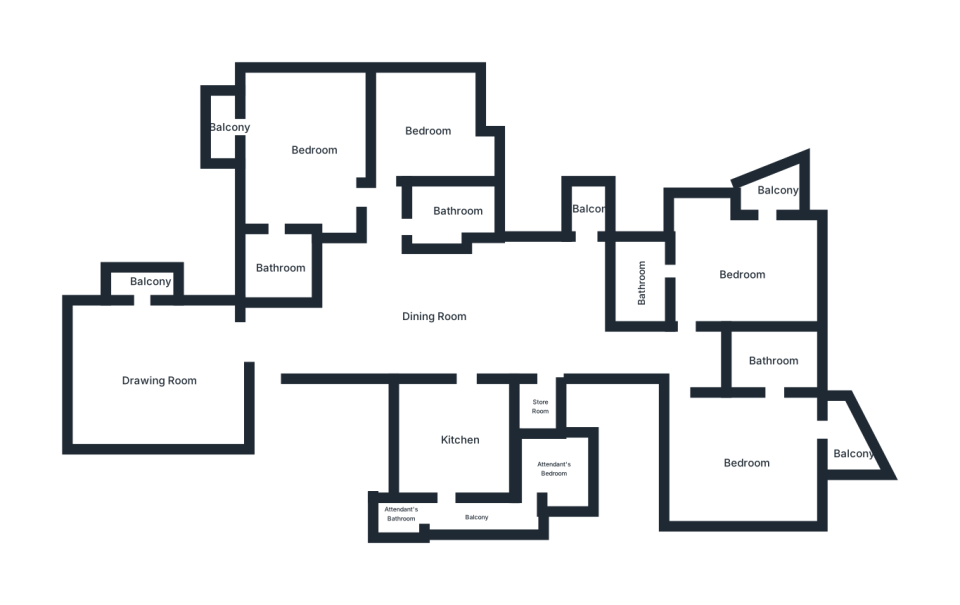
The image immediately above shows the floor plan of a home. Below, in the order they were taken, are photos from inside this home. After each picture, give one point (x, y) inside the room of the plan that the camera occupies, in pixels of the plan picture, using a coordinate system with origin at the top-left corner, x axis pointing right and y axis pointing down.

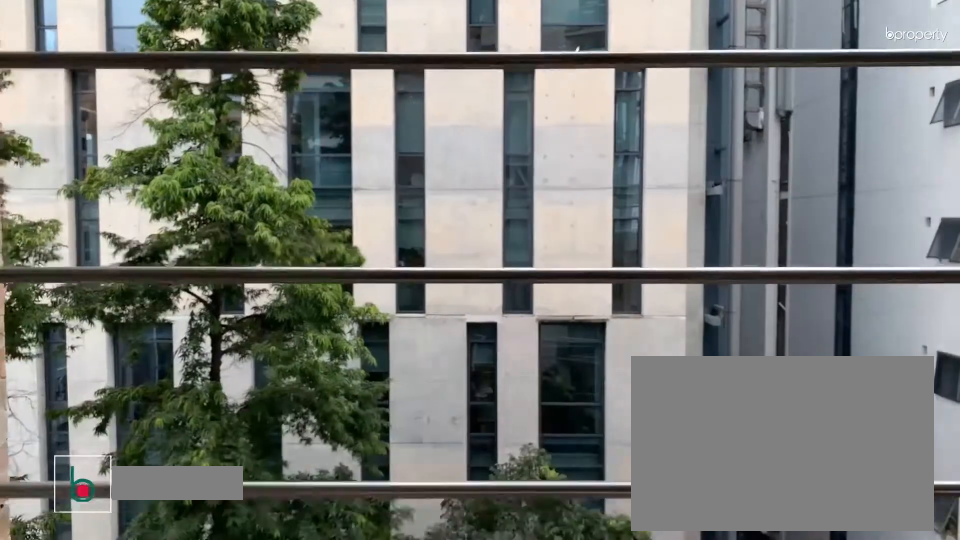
(589, 210)
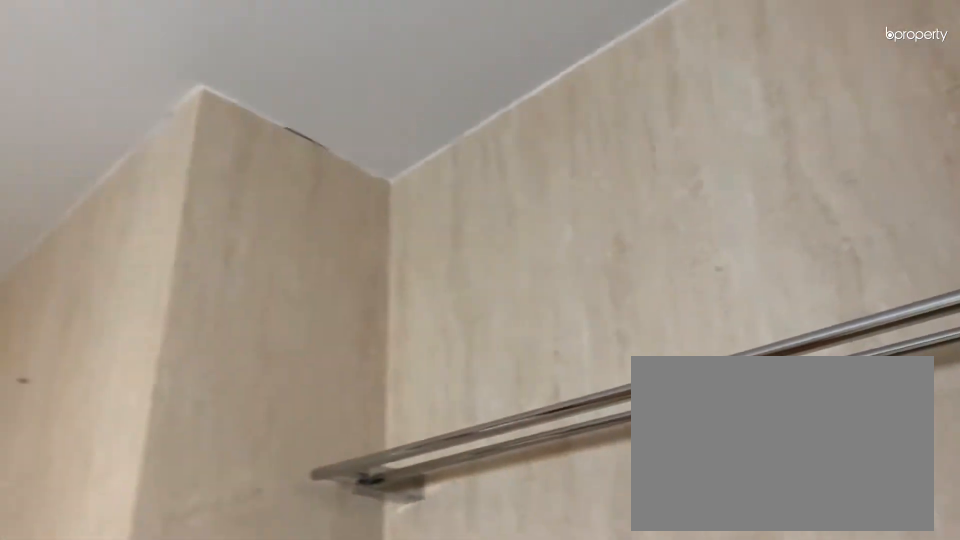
(448, 216)
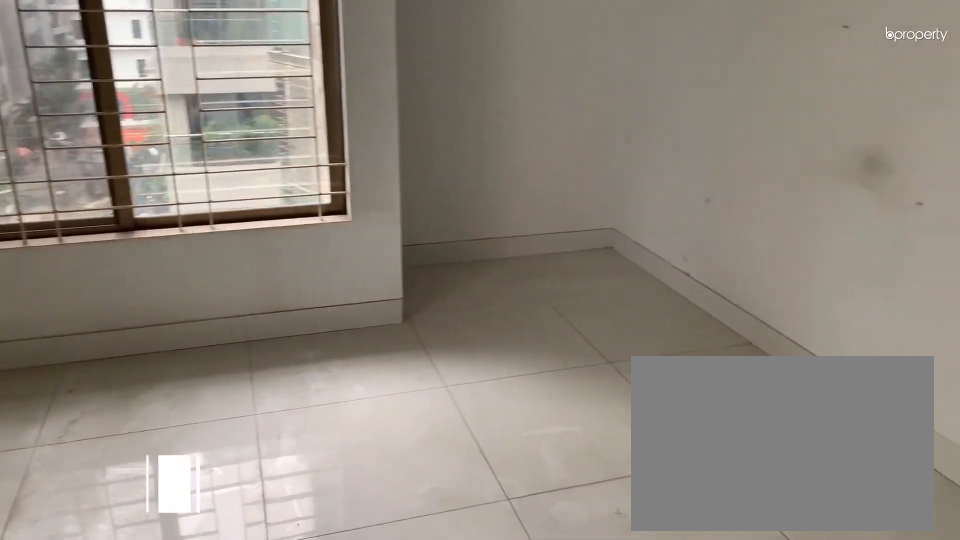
(429, 131)
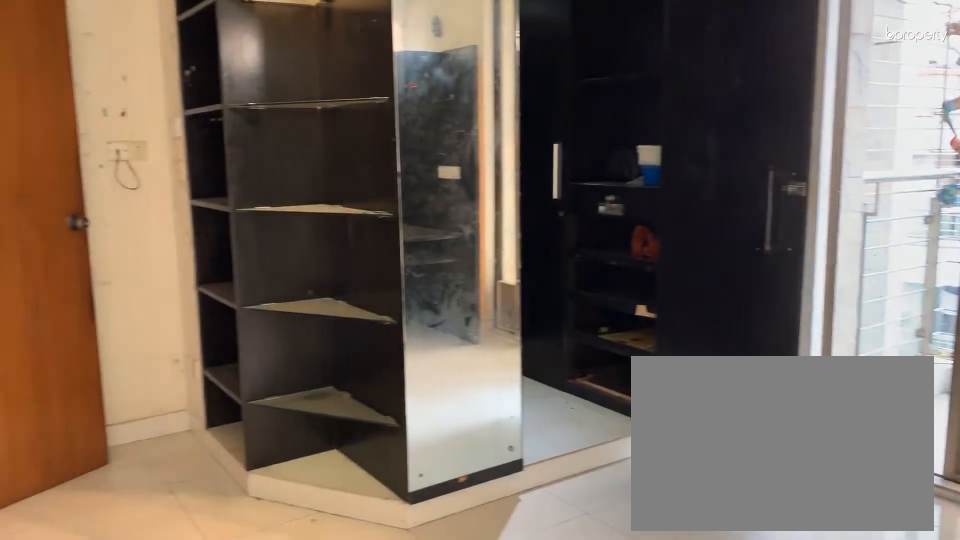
(315, 150)
